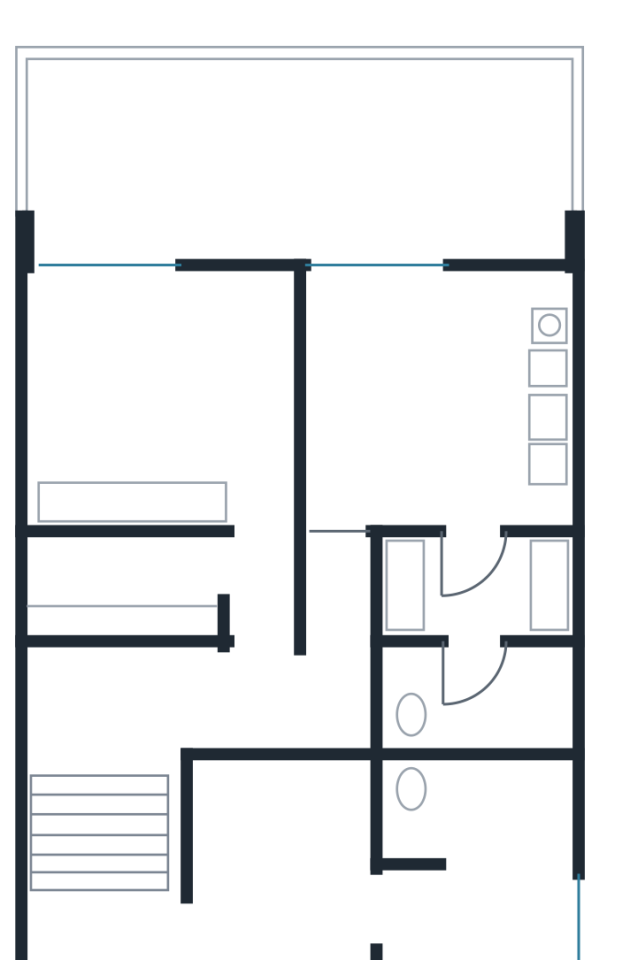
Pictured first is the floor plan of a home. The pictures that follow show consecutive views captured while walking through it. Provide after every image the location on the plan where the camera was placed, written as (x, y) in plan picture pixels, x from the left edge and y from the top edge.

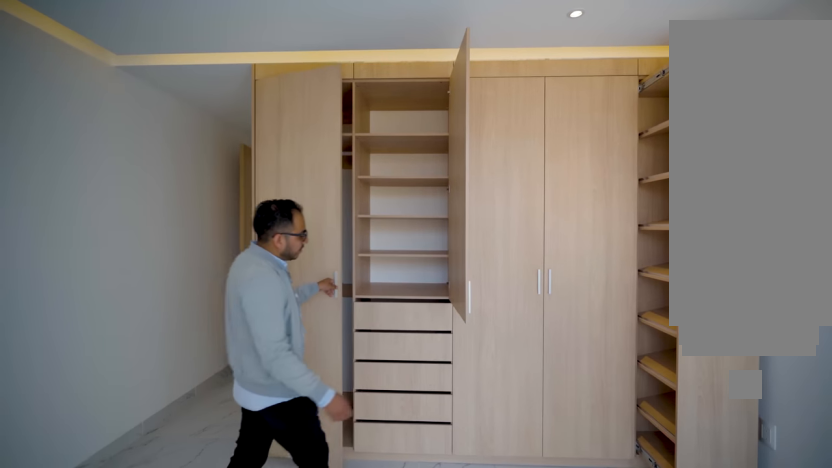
(164, 400)
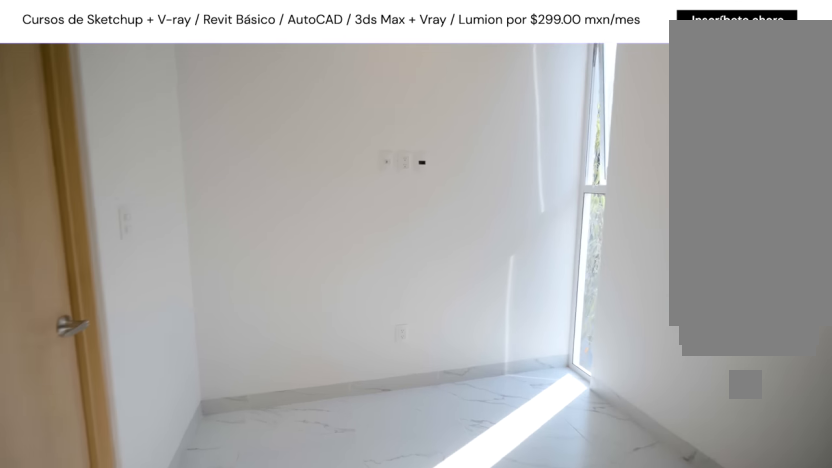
(286, 905)
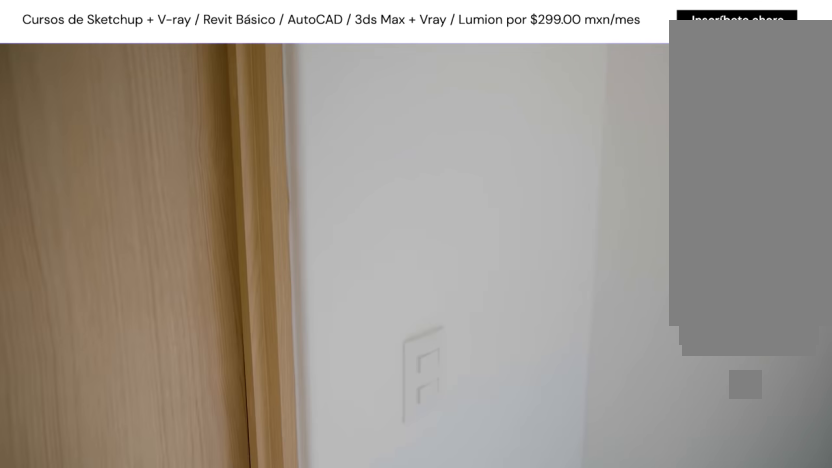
(301, 908)
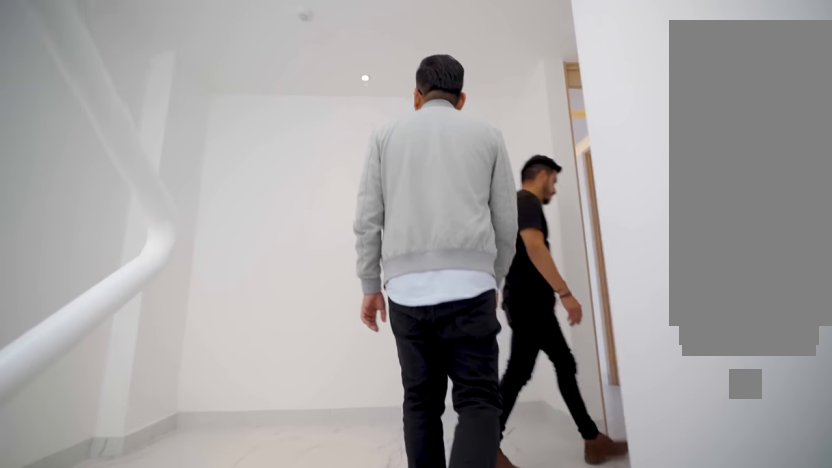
(160, 930)
